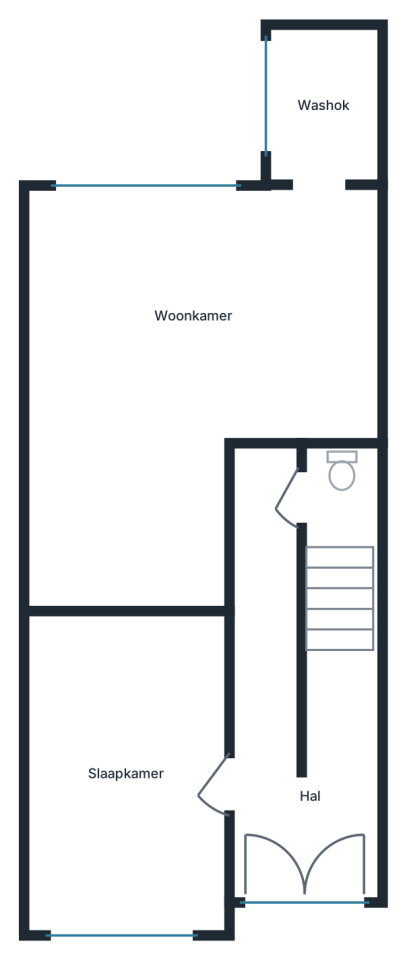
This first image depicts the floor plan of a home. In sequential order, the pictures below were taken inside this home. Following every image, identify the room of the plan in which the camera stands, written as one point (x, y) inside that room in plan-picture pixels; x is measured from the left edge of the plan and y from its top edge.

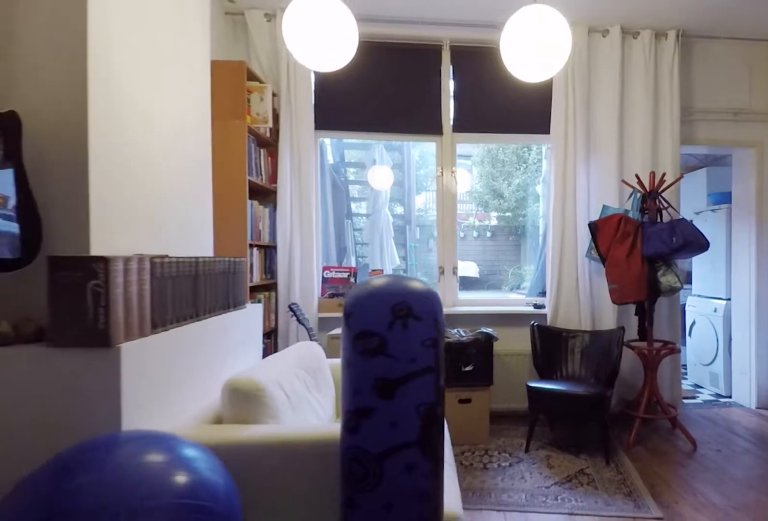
(119, 332)
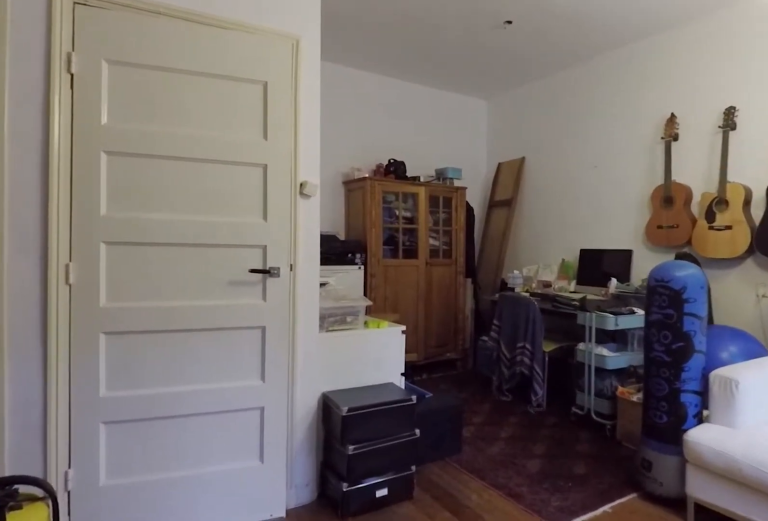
(119, 332)
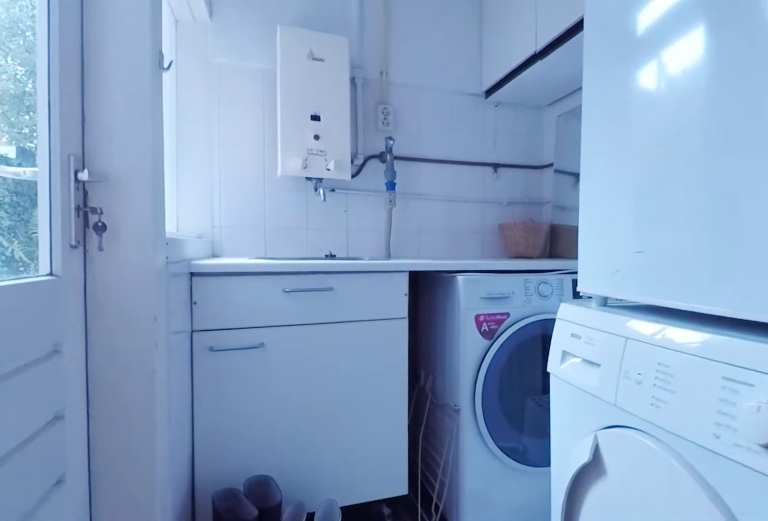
(322, 109)
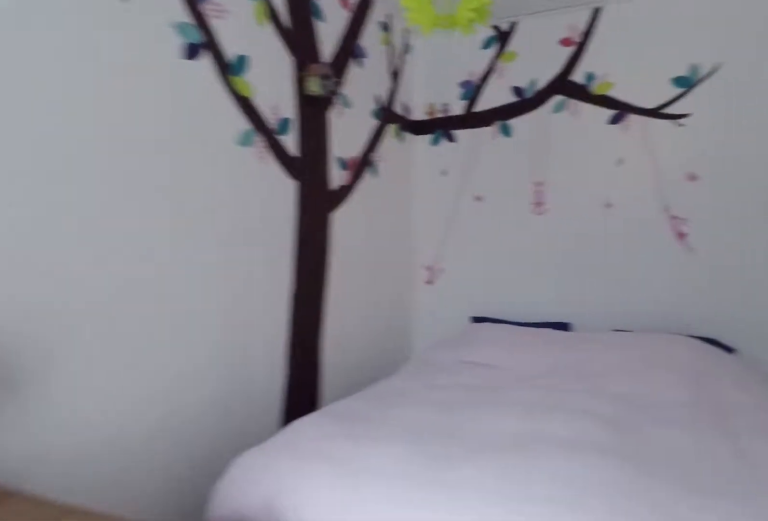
(128, 772)
